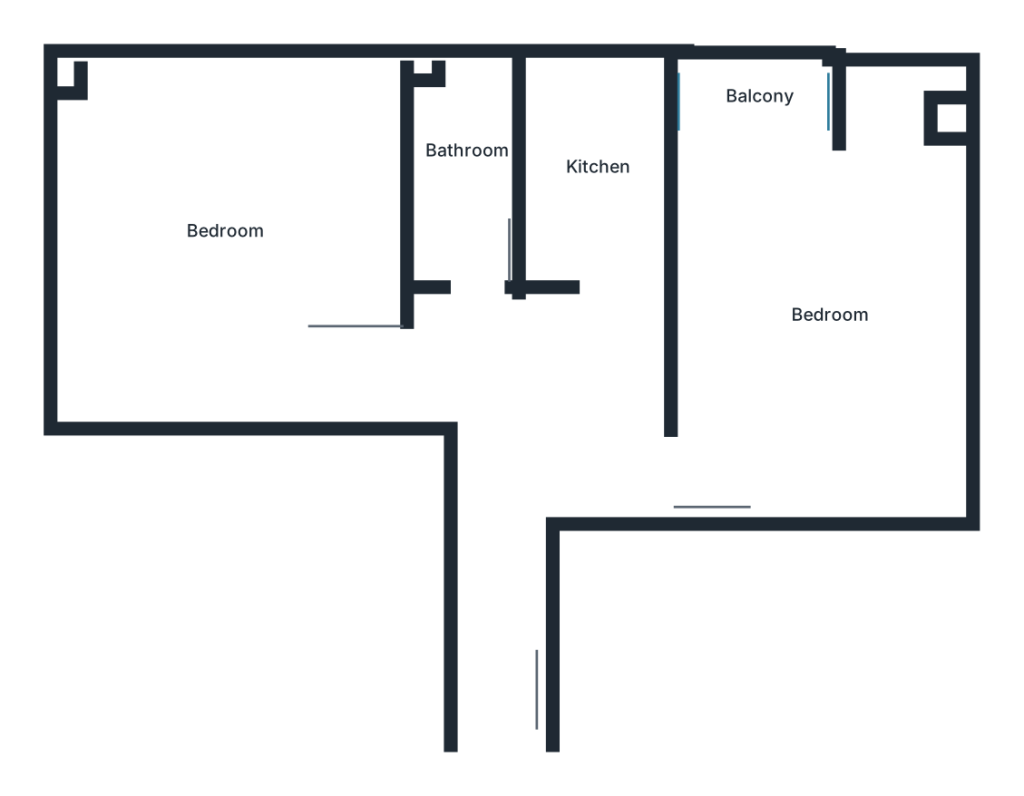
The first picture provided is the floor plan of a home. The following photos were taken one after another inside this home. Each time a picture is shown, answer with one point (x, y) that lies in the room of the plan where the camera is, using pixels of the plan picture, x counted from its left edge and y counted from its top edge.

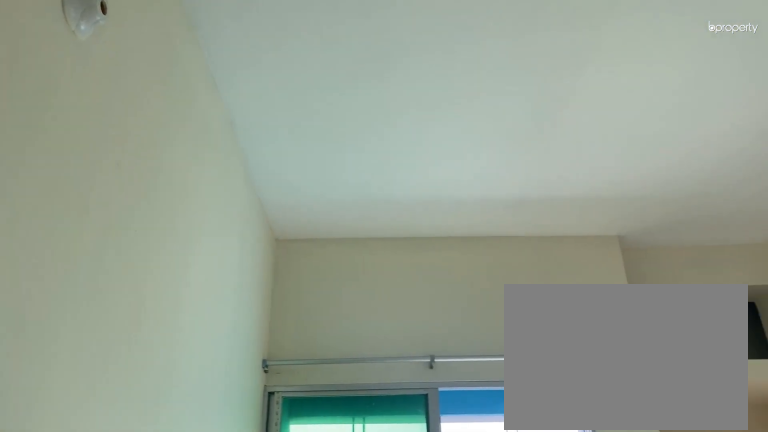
(825, 302)
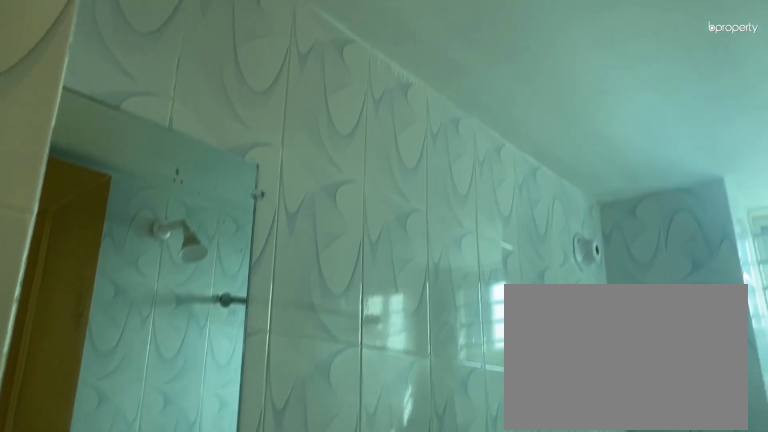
(457, 171)
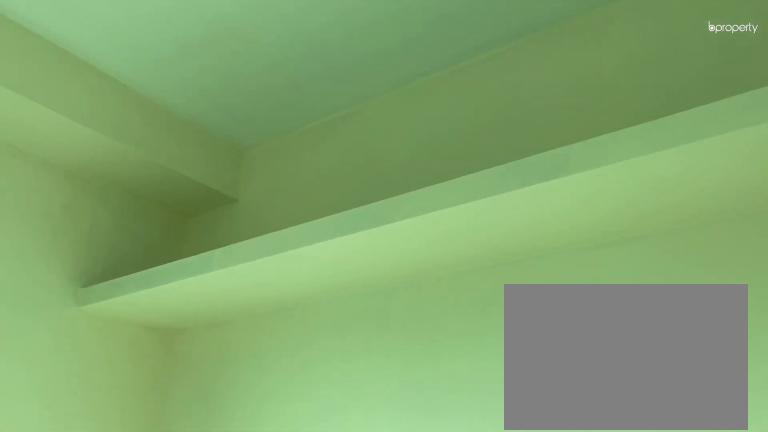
(225, 220)
